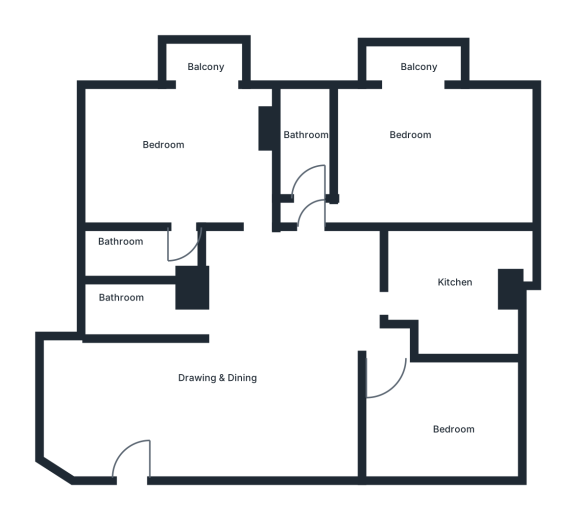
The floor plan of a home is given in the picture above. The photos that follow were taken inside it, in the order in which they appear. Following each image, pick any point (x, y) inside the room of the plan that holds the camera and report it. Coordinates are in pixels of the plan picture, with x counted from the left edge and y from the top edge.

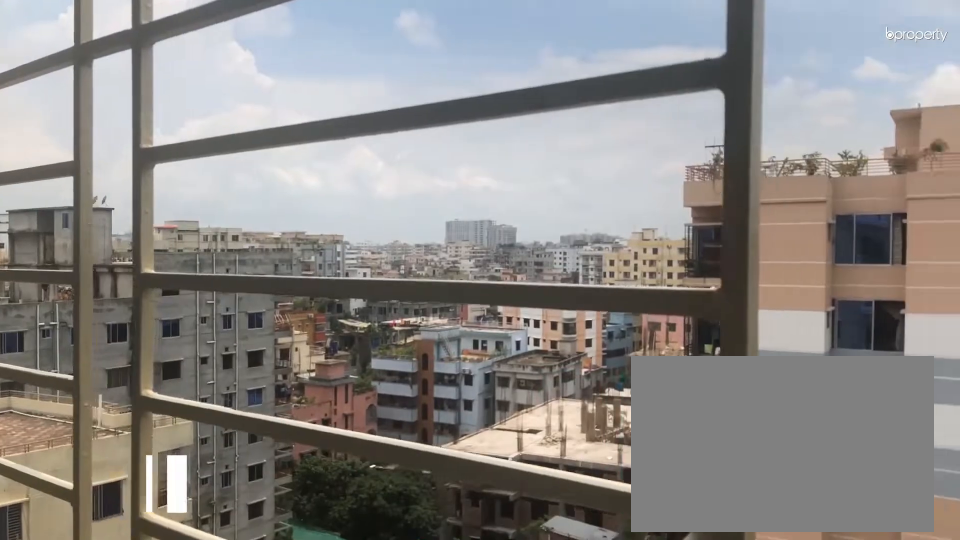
(207, 64)
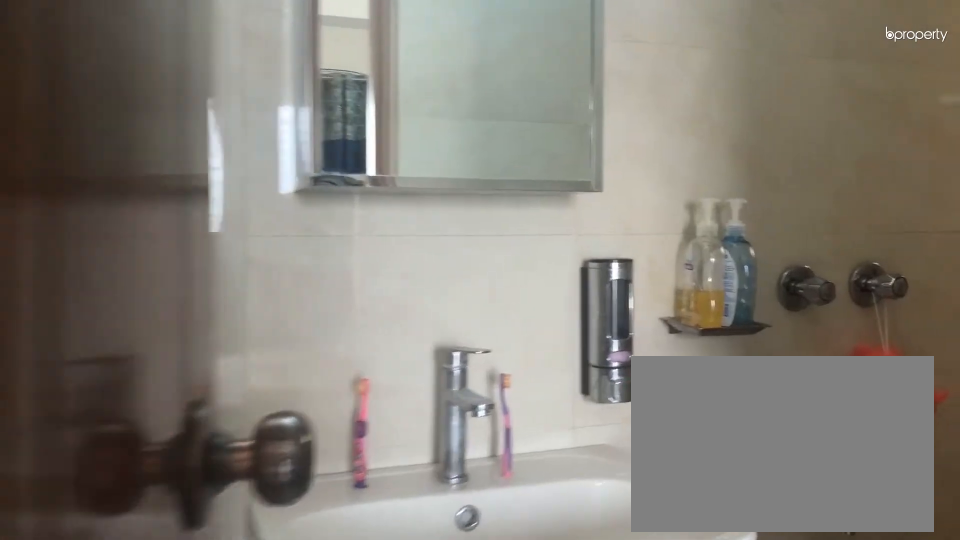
(138, 255)
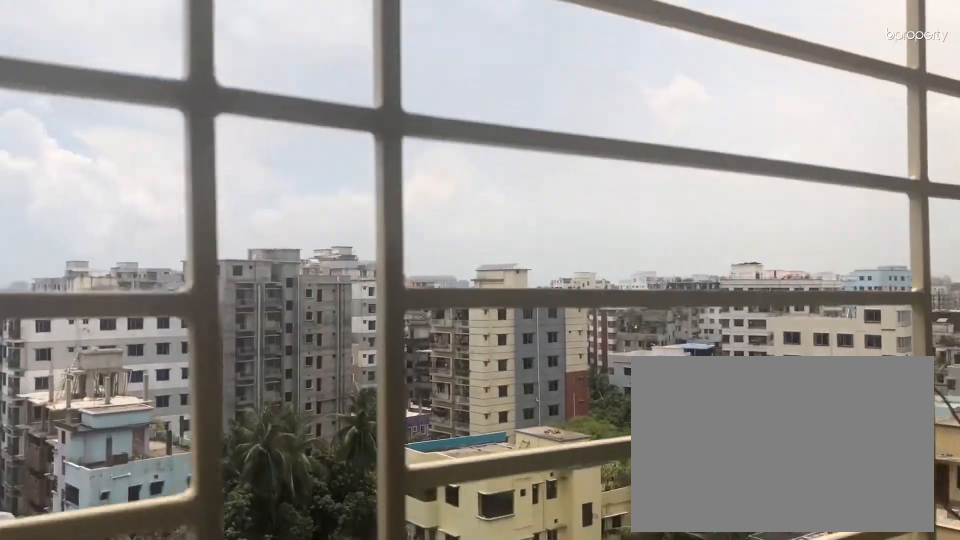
(415, 68)
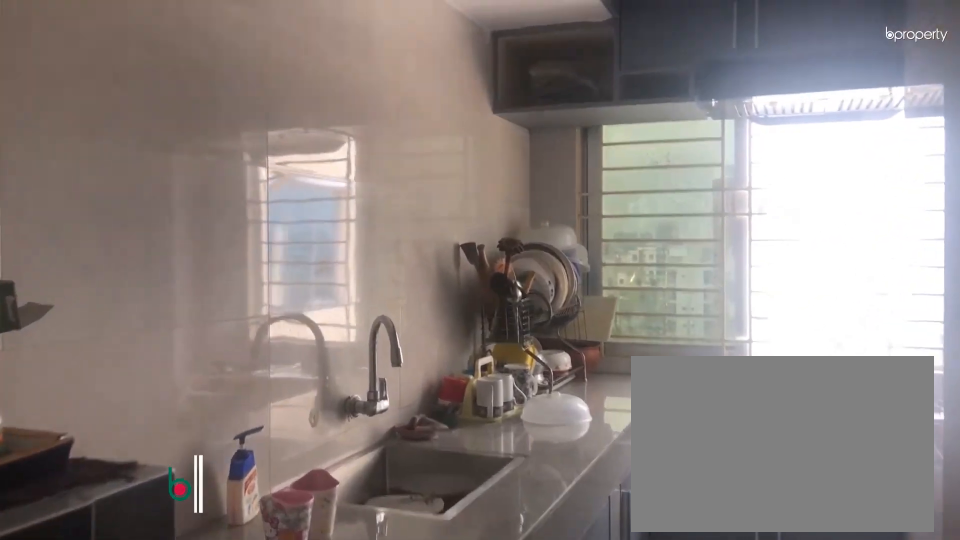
(453, 302)
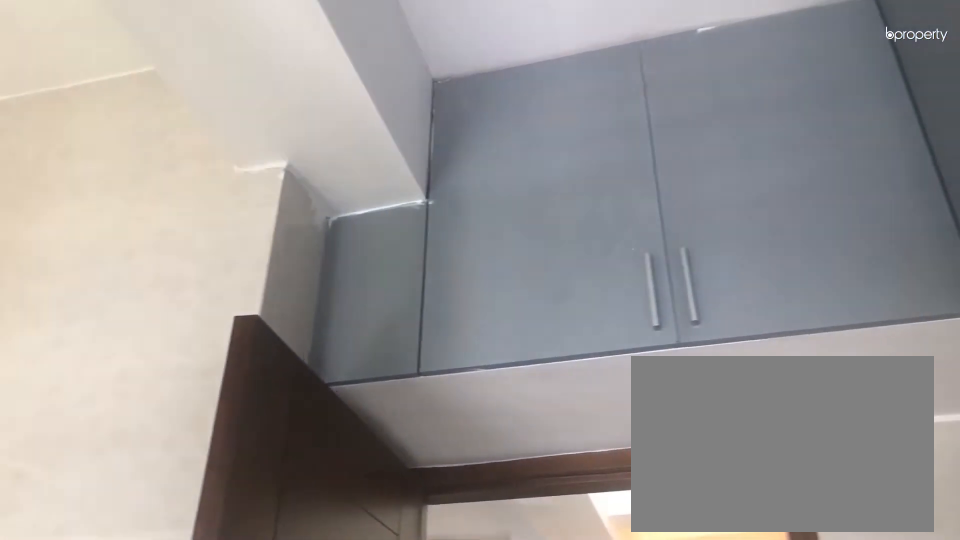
(453, 302)
